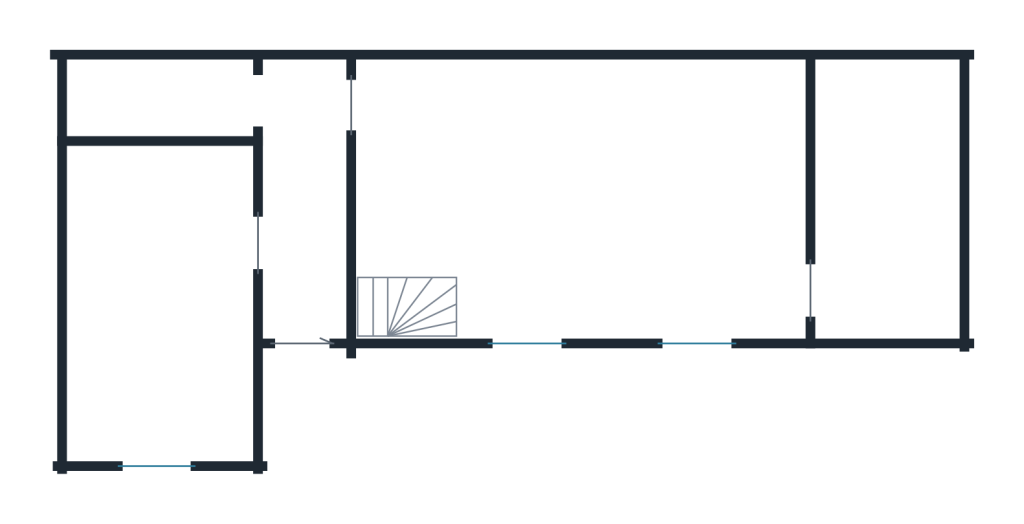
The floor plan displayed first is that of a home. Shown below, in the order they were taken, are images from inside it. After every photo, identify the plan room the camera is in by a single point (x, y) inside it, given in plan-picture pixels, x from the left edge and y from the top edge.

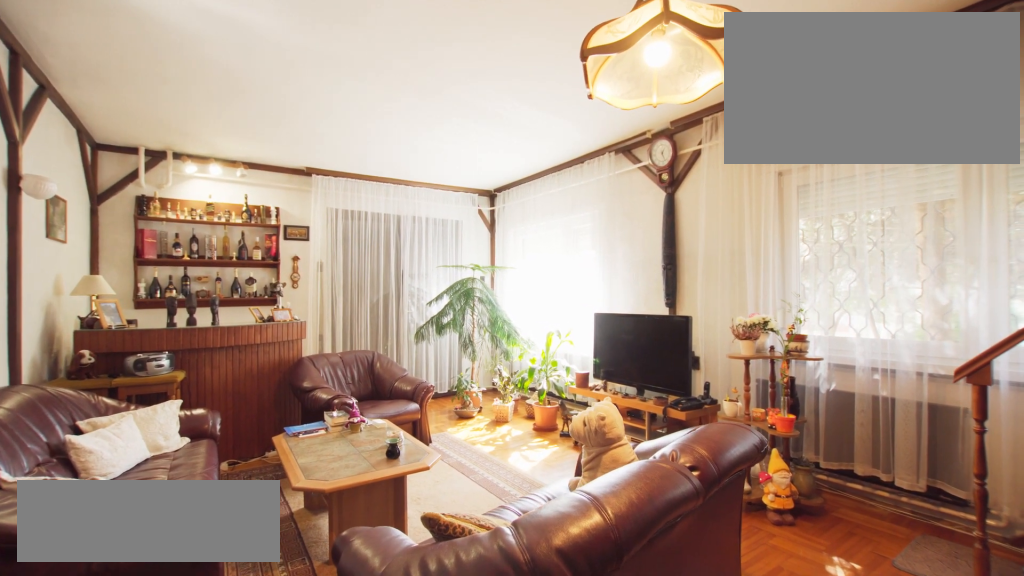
(592, 219)
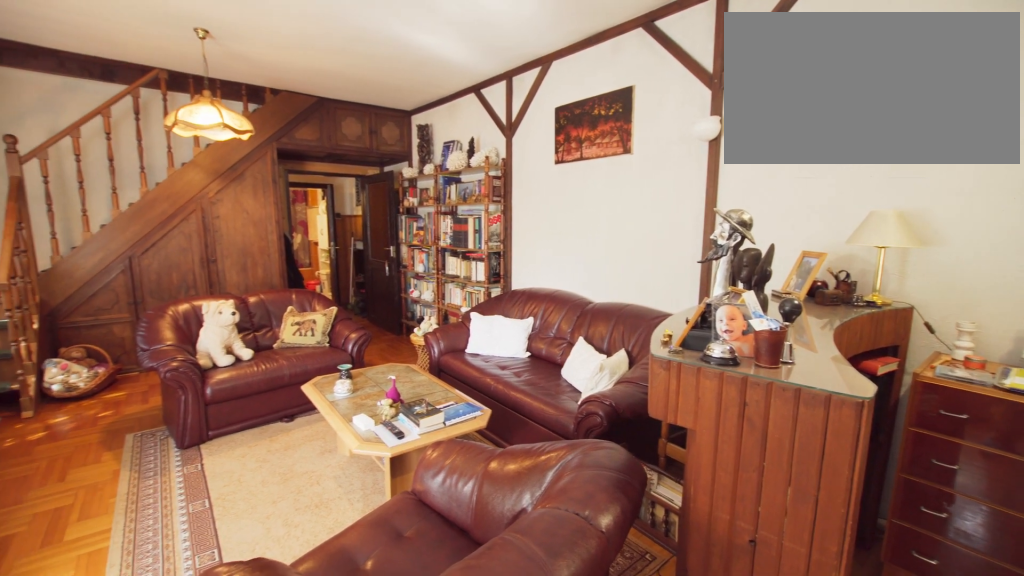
(591, 220)
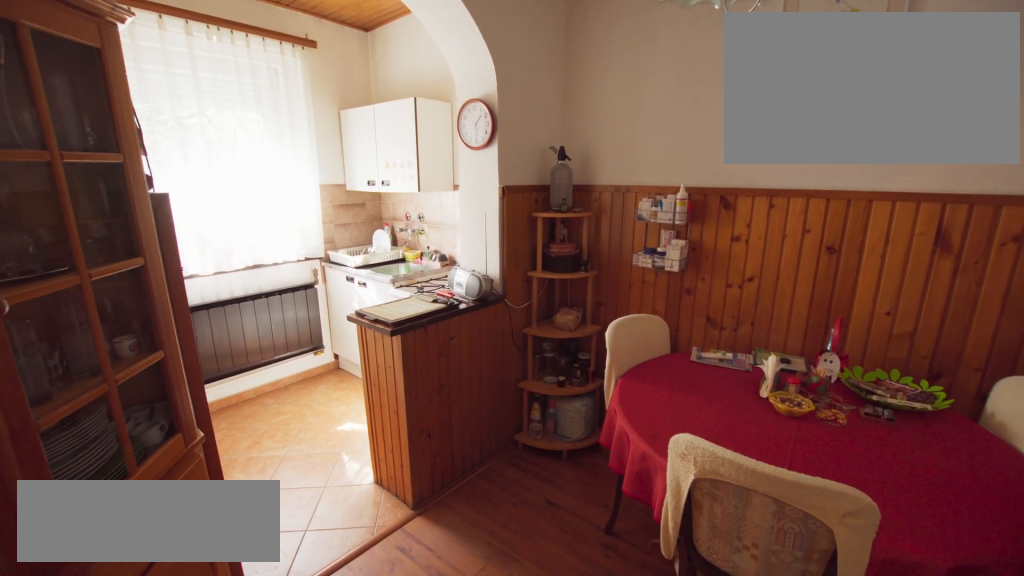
(165, 312)
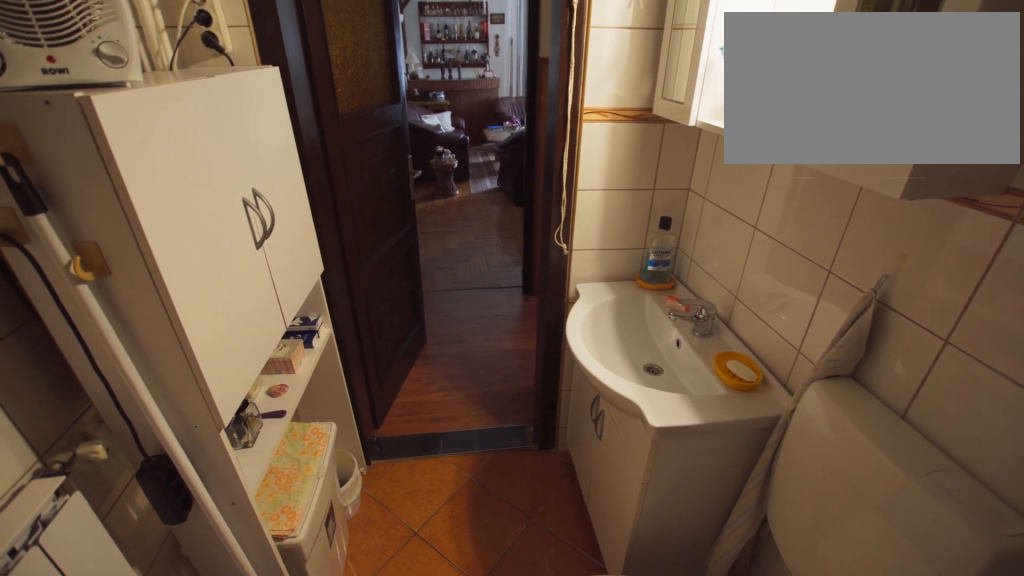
(164, 98)
